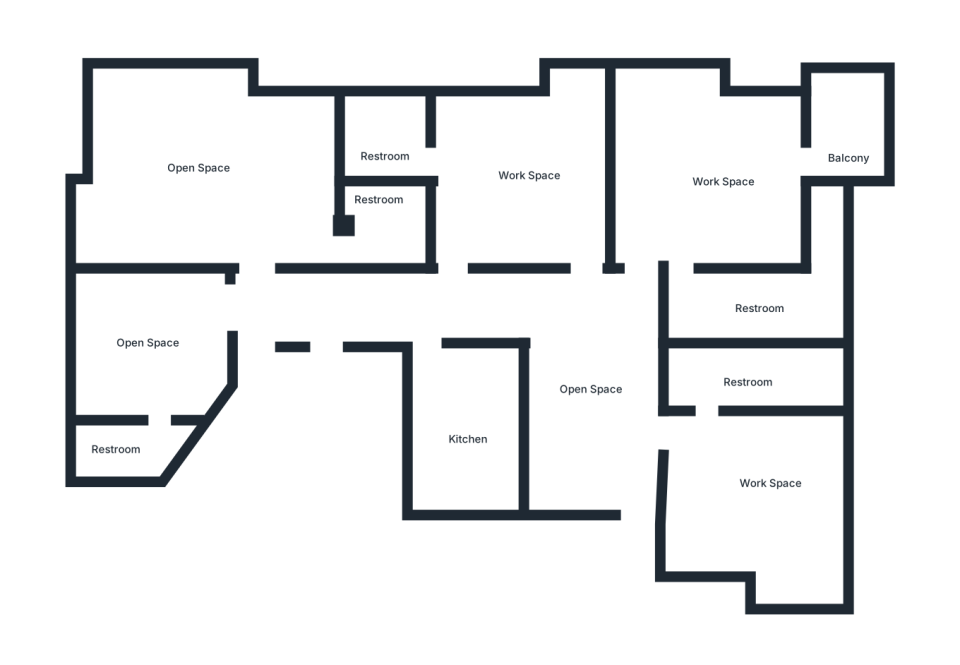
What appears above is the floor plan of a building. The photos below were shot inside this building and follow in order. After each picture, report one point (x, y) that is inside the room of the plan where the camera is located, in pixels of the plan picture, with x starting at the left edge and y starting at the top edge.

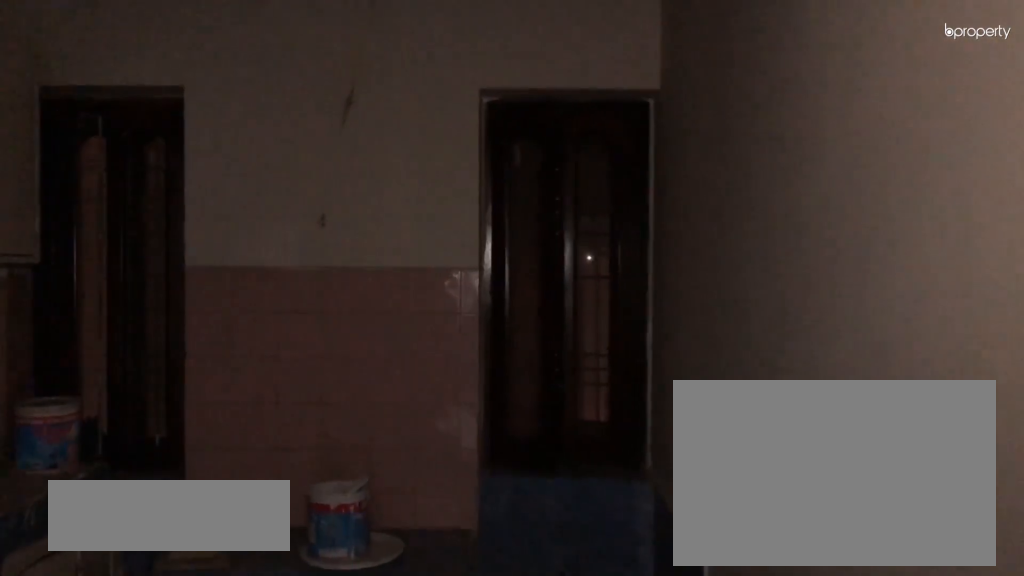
(470, 431)
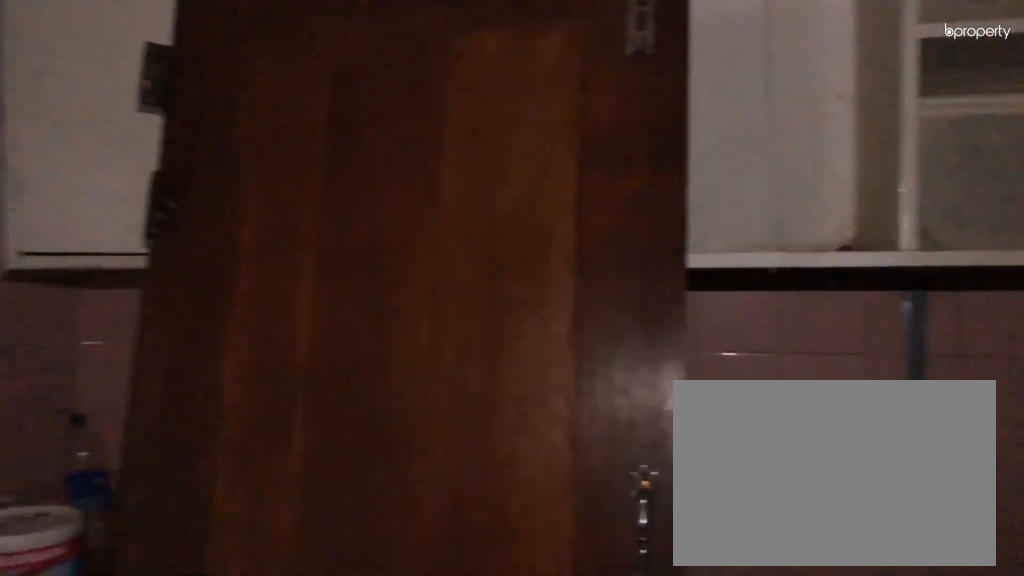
(470, 431)
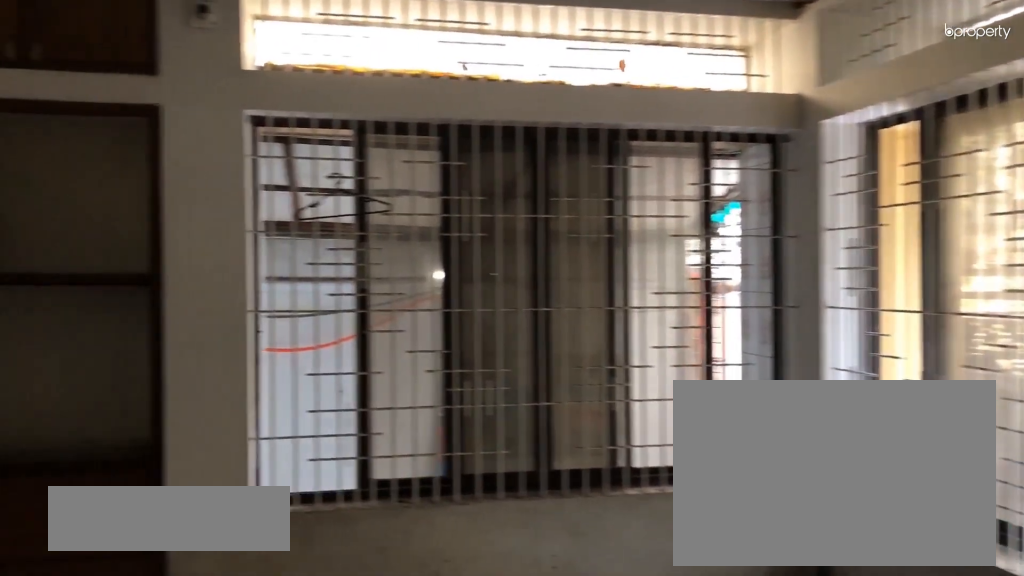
(220, 191)
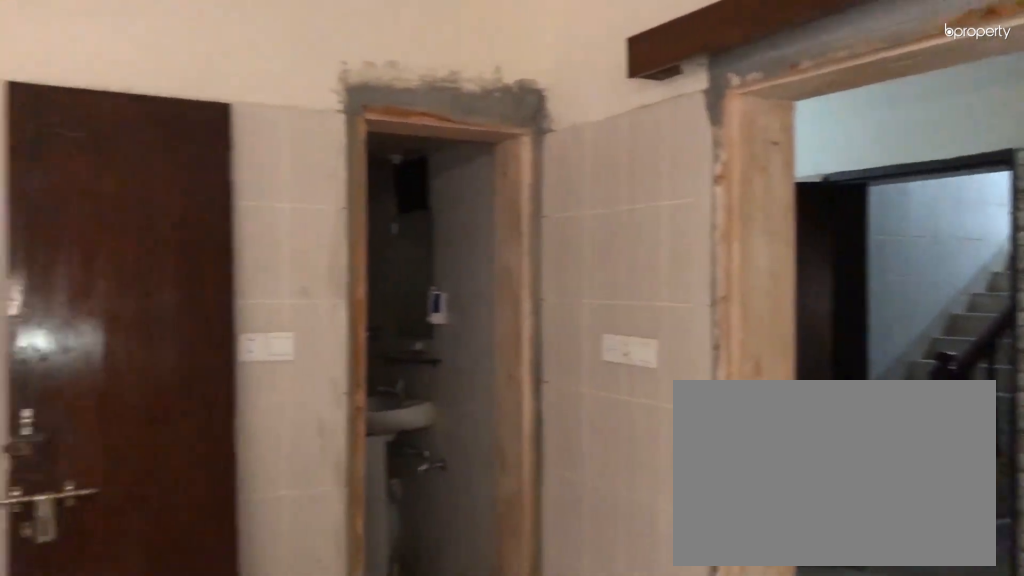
(220, 191)
